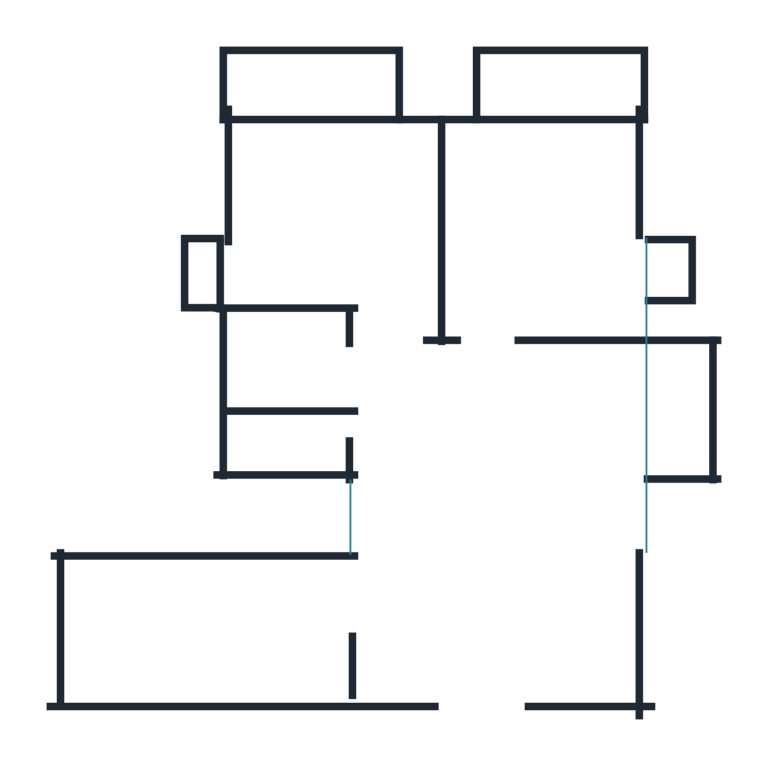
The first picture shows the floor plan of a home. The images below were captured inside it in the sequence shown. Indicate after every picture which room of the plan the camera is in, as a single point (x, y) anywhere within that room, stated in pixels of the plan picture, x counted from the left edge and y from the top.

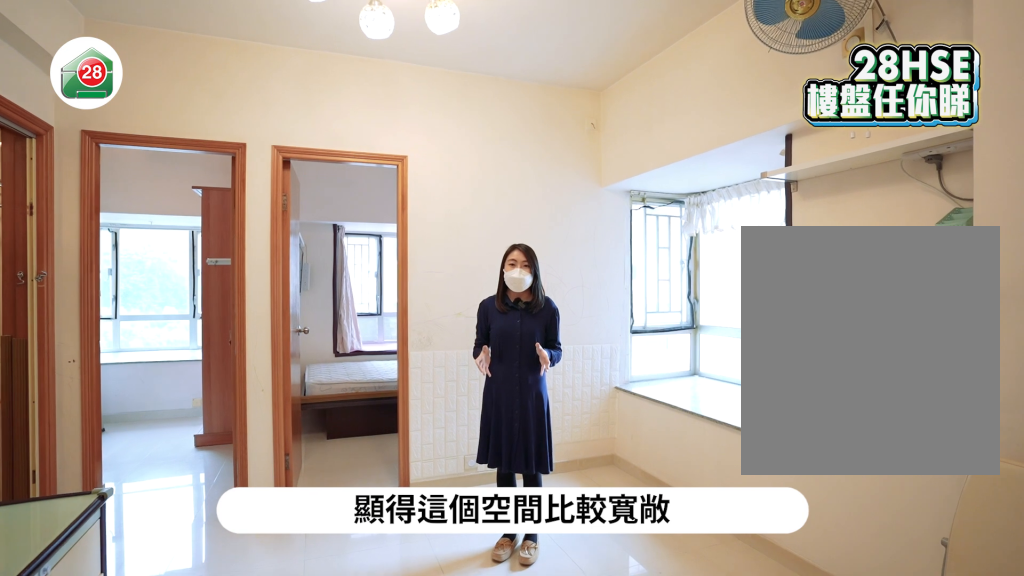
(501, 523)
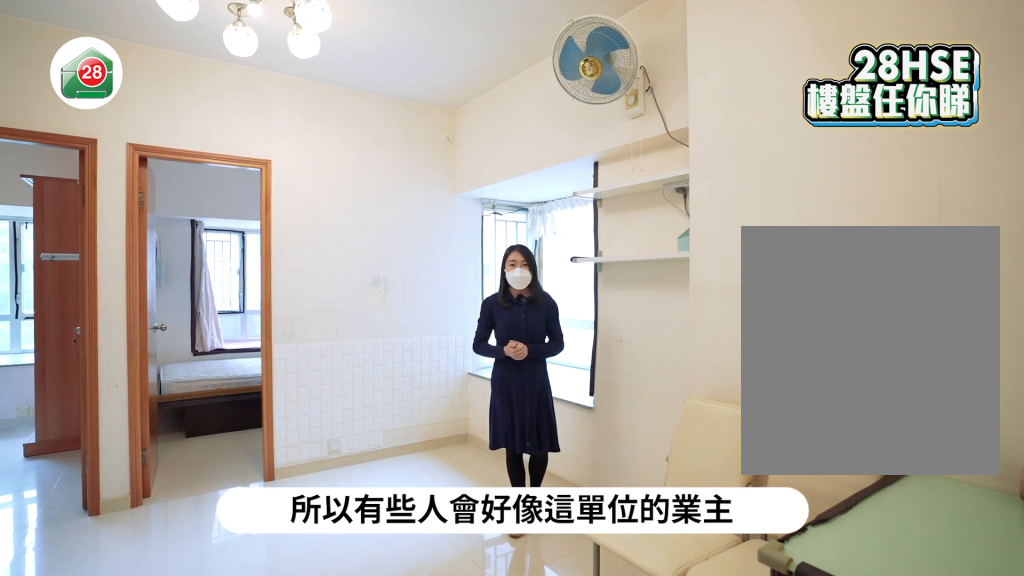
(501, 523)
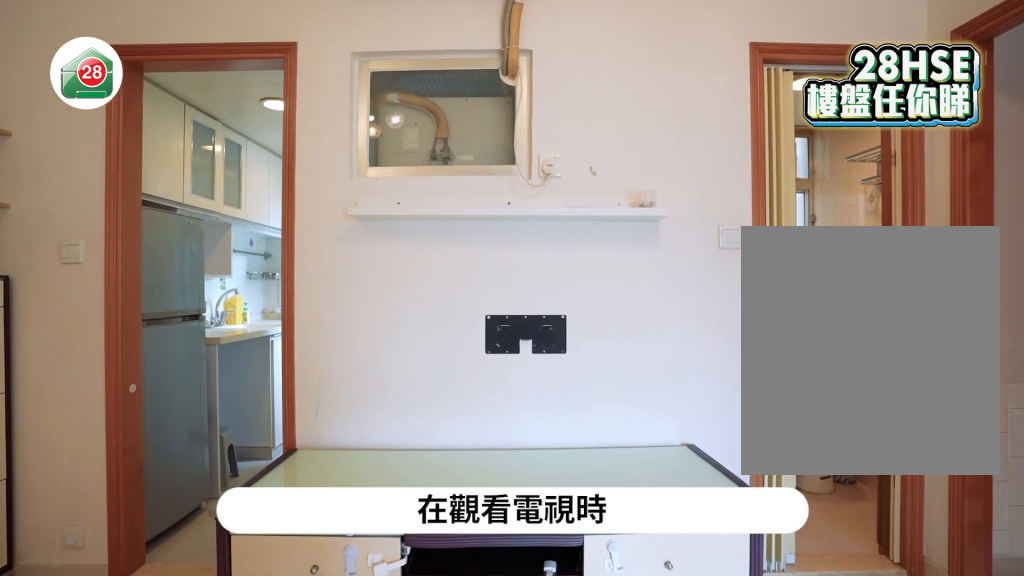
(500, 539)
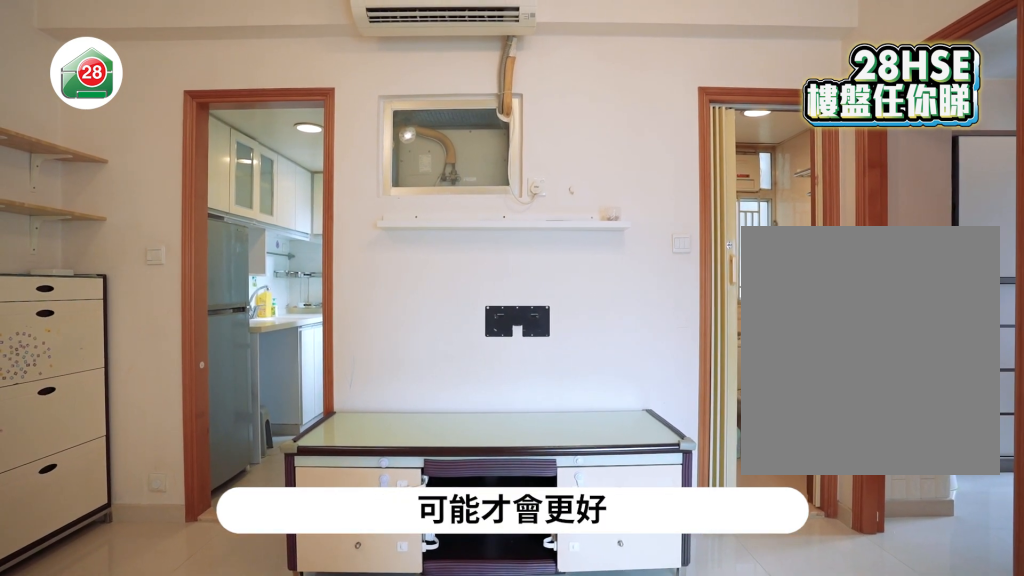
(500, 540)
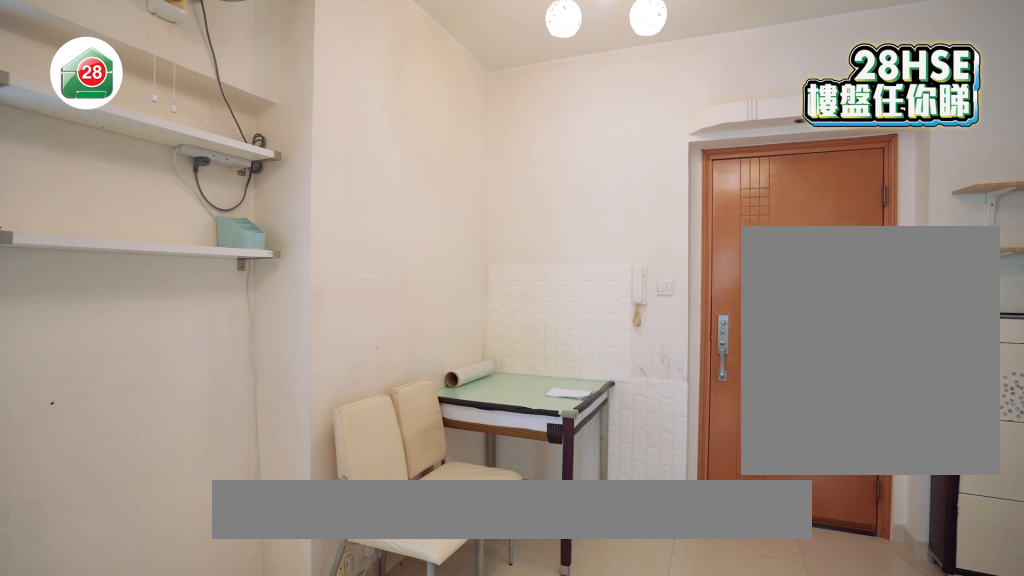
(500, 569)
